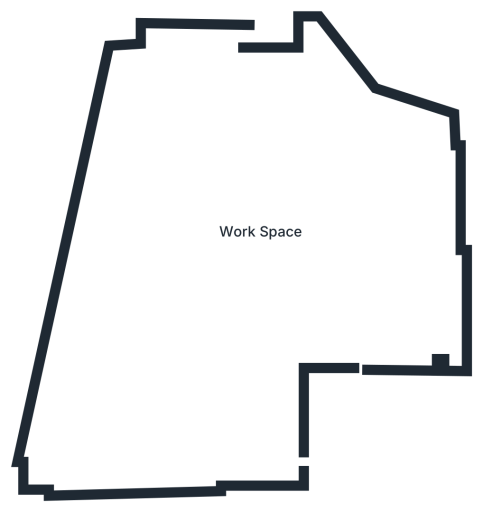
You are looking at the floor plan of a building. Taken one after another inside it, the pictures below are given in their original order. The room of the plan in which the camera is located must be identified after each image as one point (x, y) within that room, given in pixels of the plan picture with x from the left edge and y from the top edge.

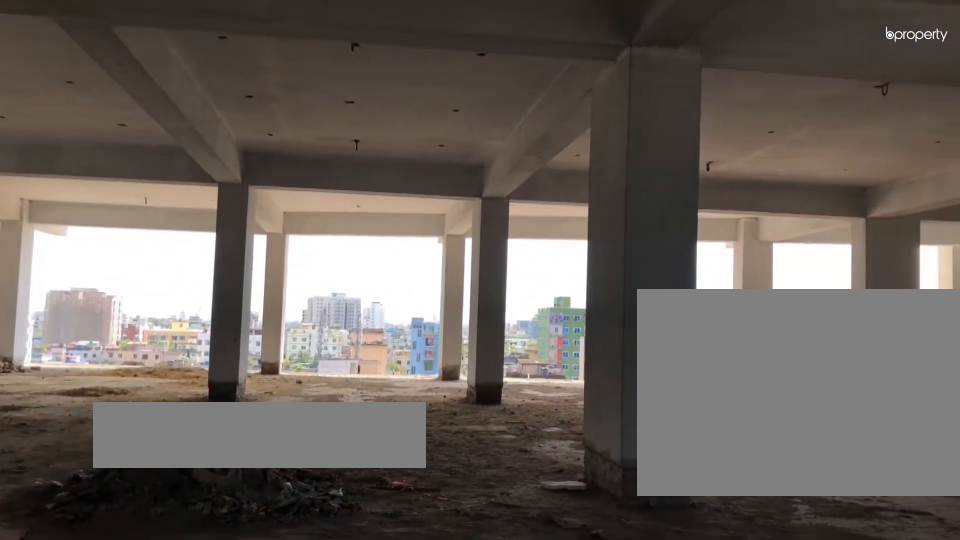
(343, 282)
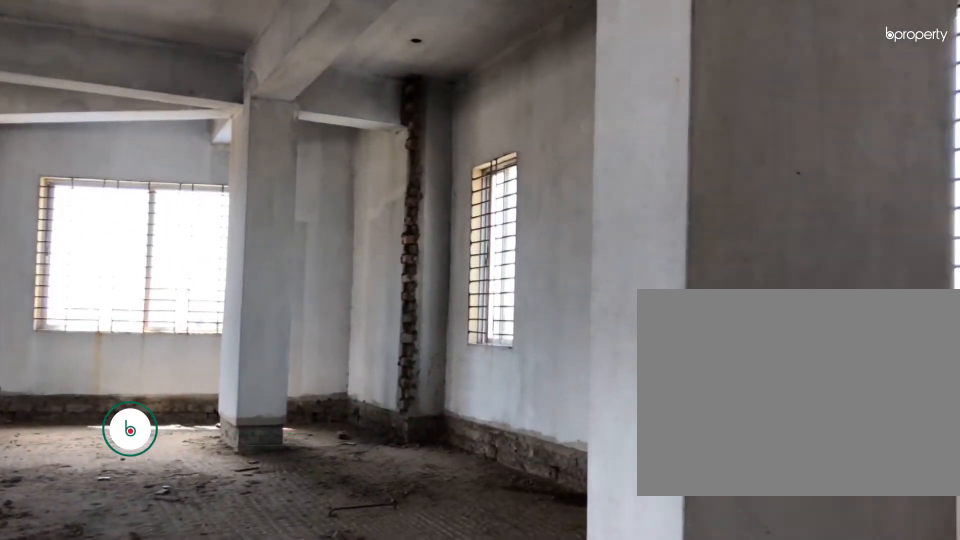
(343, 282)
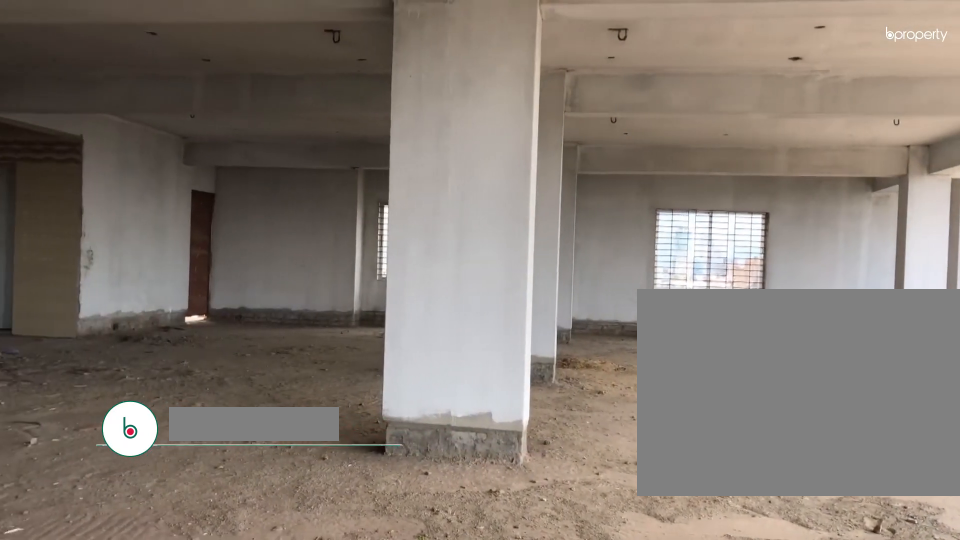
(249, 247)
